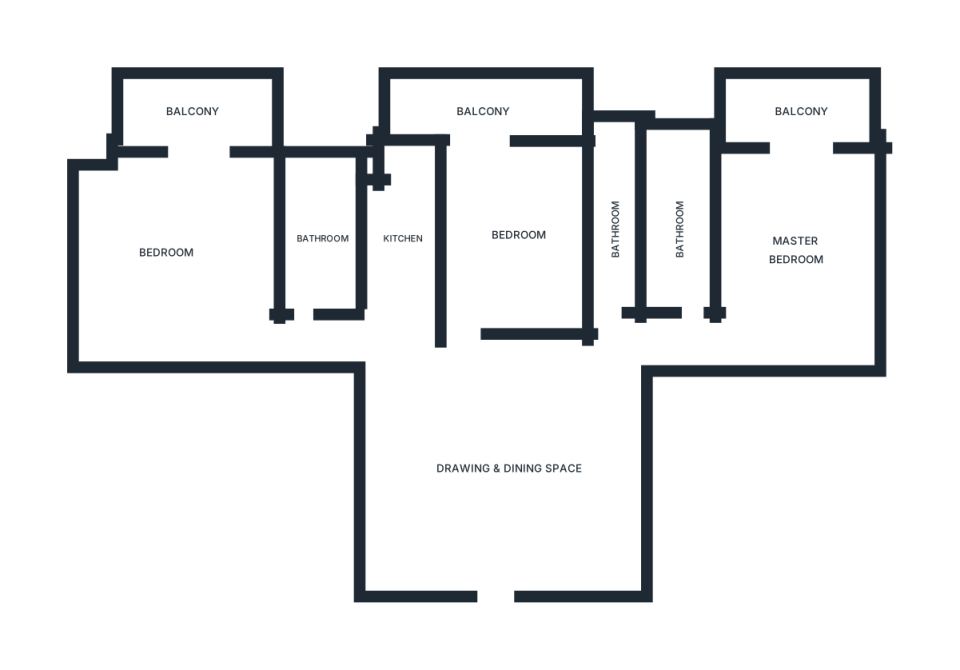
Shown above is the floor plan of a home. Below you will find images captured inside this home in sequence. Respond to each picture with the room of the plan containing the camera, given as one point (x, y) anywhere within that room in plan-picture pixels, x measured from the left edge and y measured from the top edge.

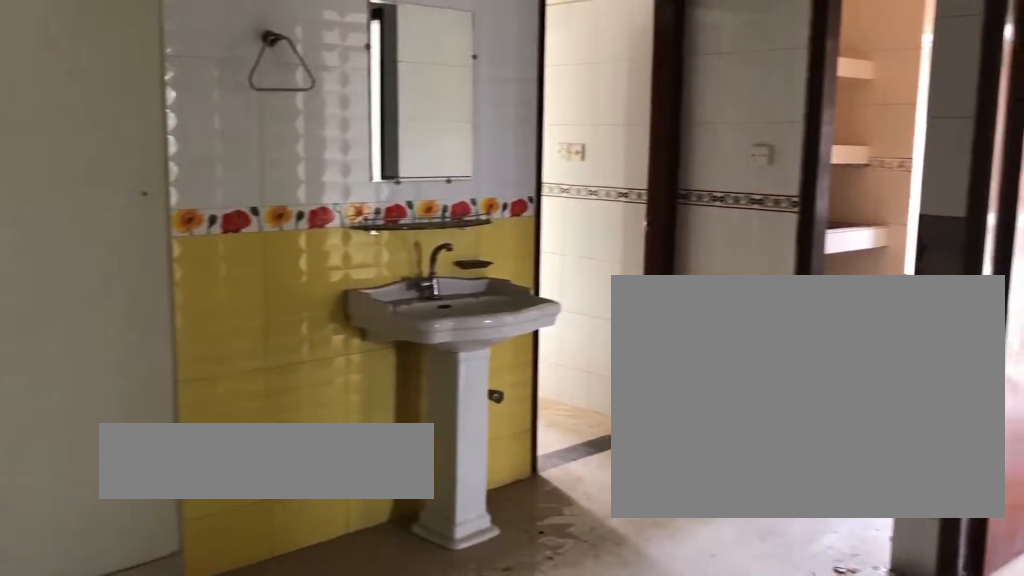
(500, 454)
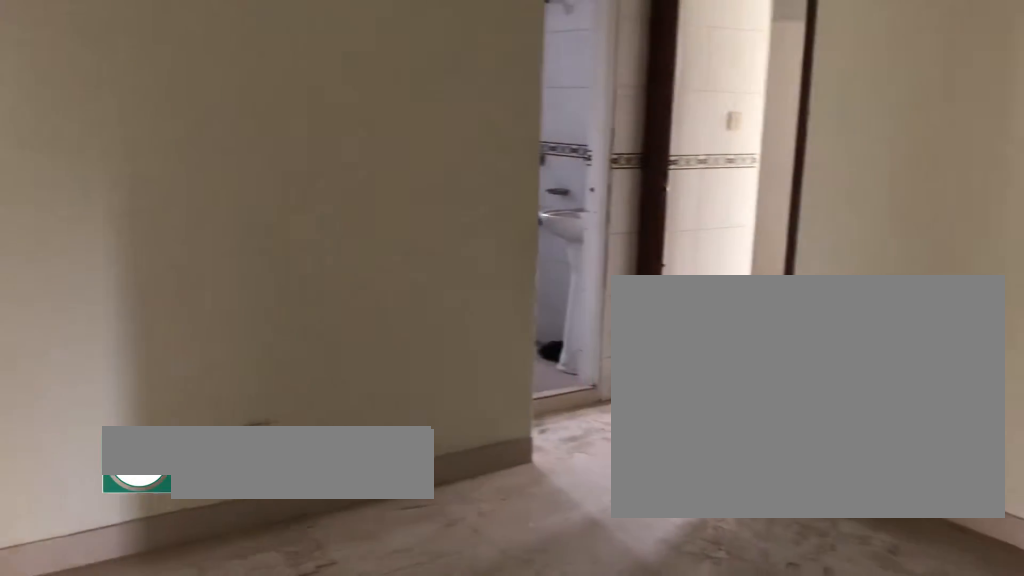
(500, 454)
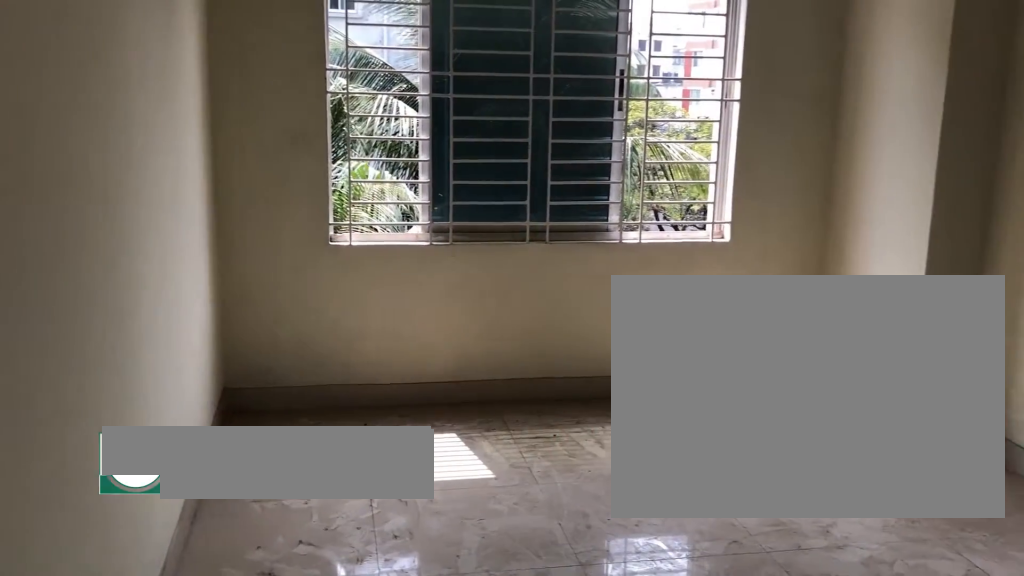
(169, 284)
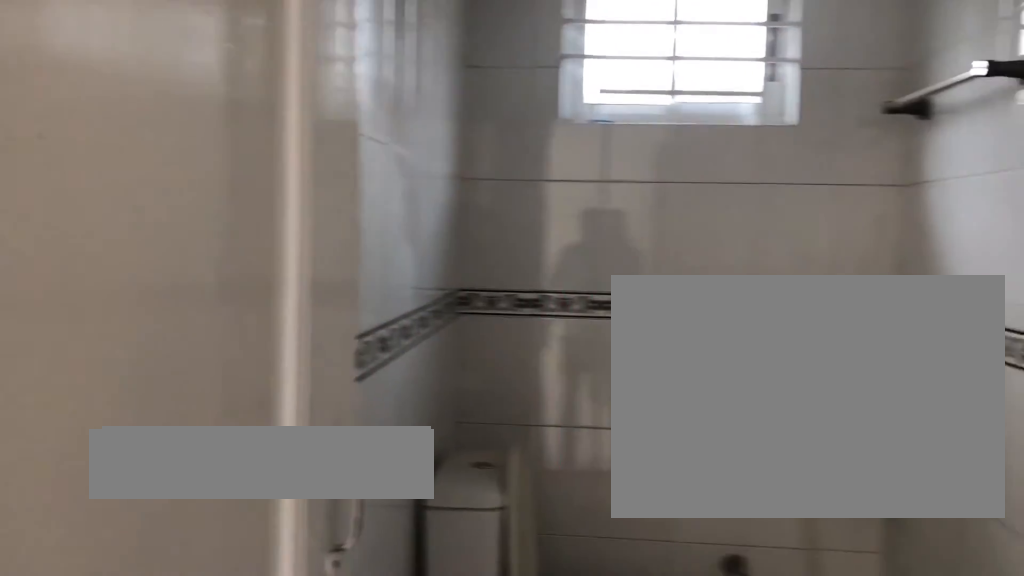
(320, 221)
